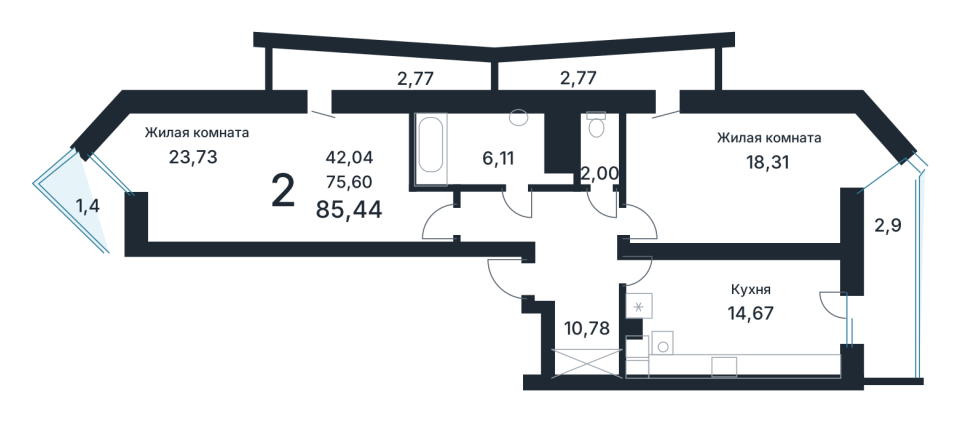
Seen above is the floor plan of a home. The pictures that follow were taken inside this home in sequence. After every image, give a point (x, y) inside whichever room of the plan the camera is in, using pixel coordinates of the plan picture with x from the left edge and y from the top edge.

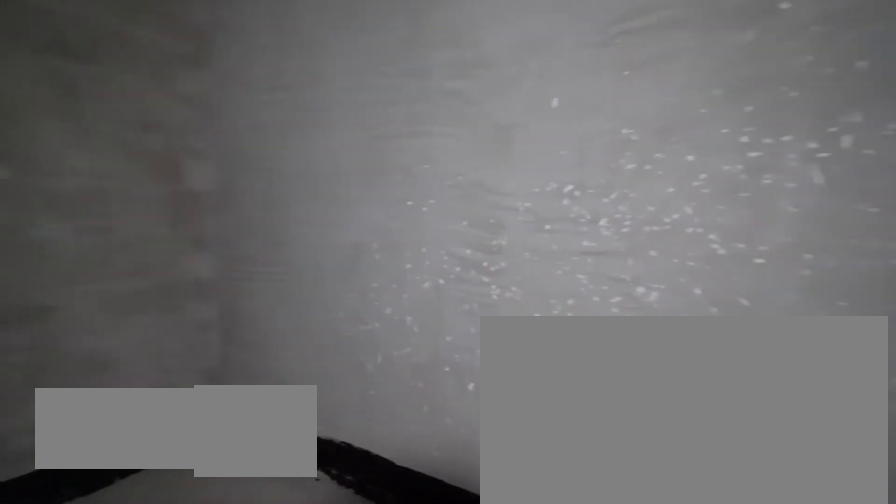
(485, 151)
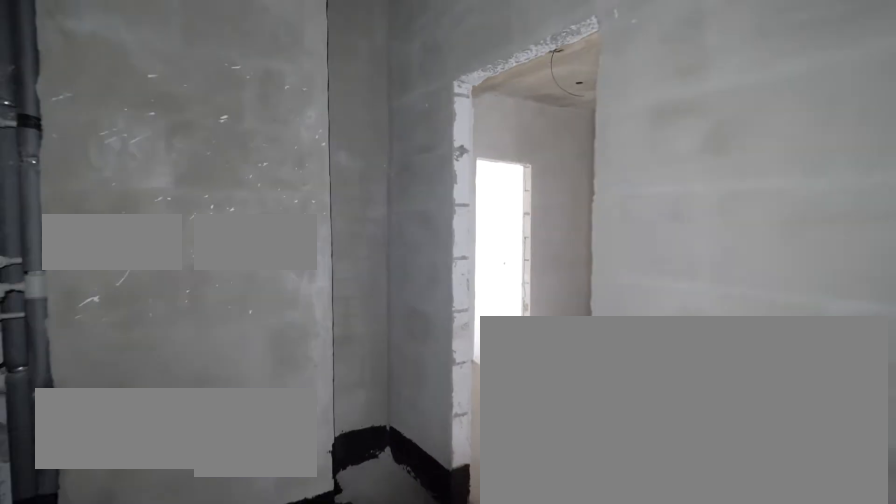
(485, 151)
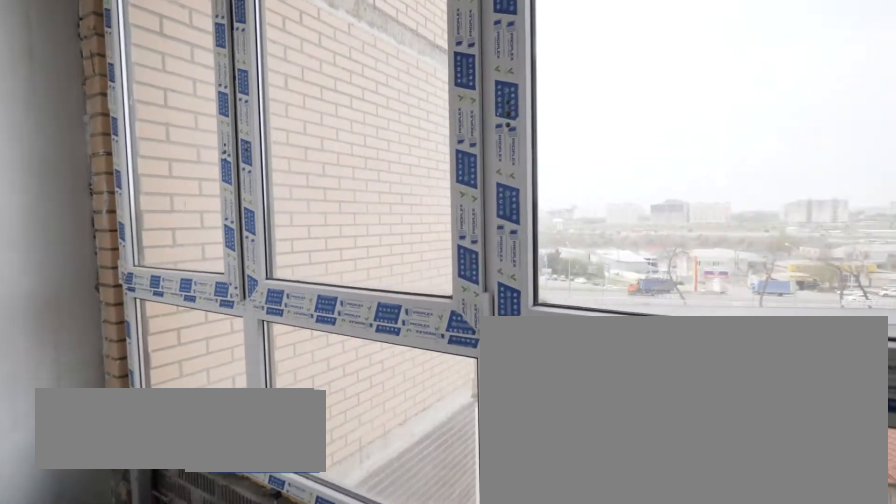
(88, 203)
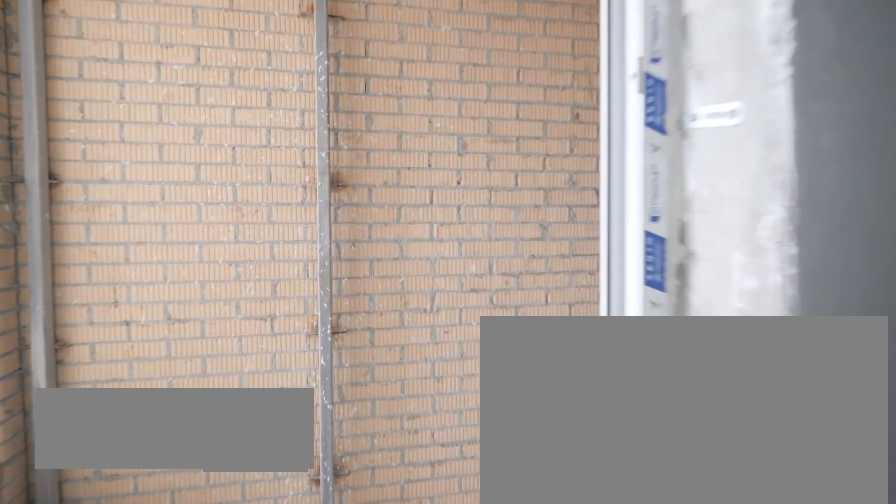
(376, 70)
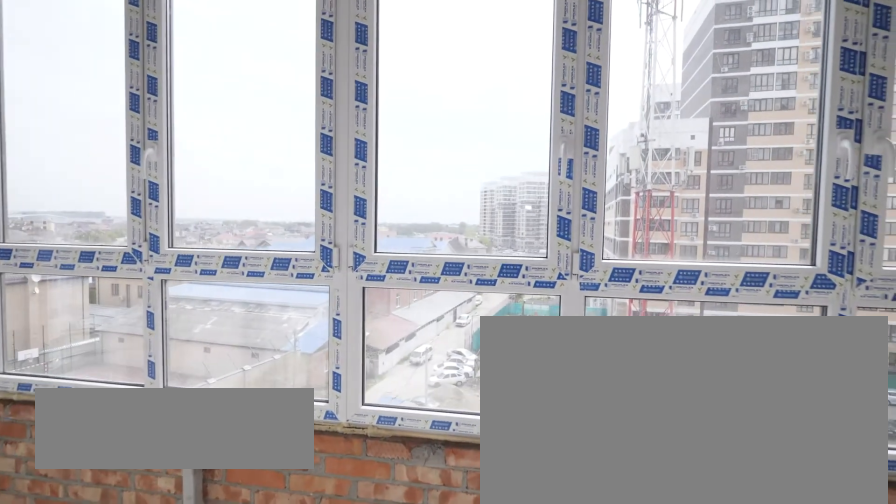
(887, 276)
